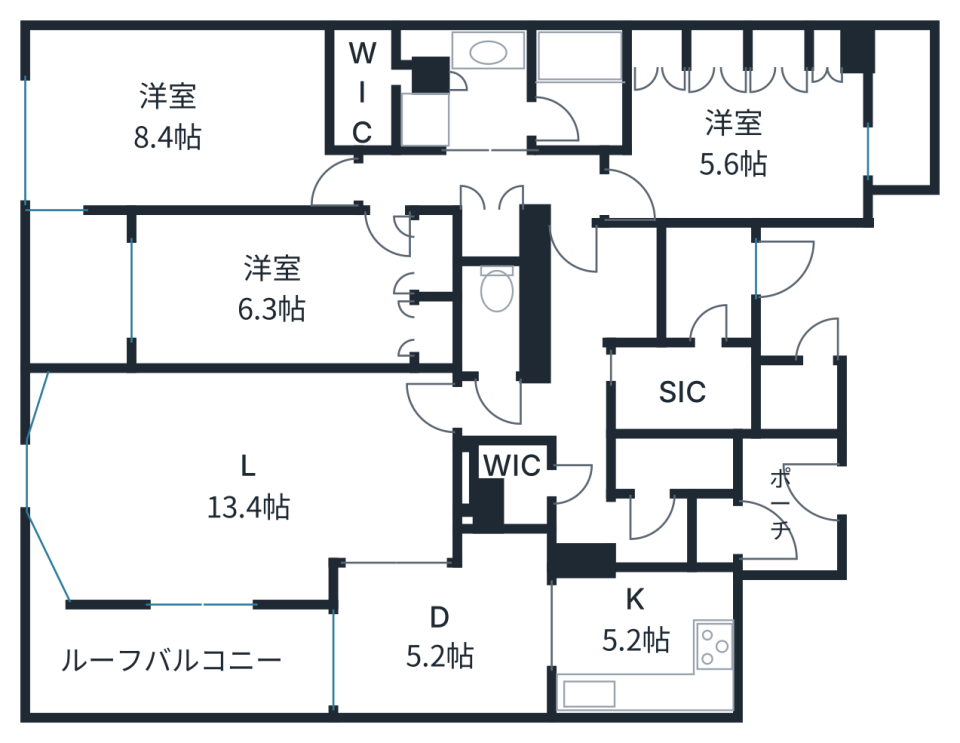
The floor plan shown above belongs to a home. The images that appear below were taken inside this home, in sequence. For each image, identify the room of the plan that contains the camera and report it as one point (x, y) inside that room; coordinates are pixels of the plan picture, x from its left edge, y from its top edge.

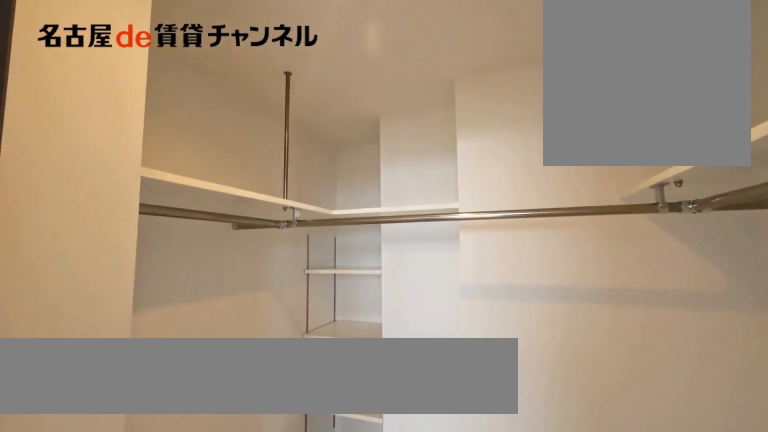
(375, 82)
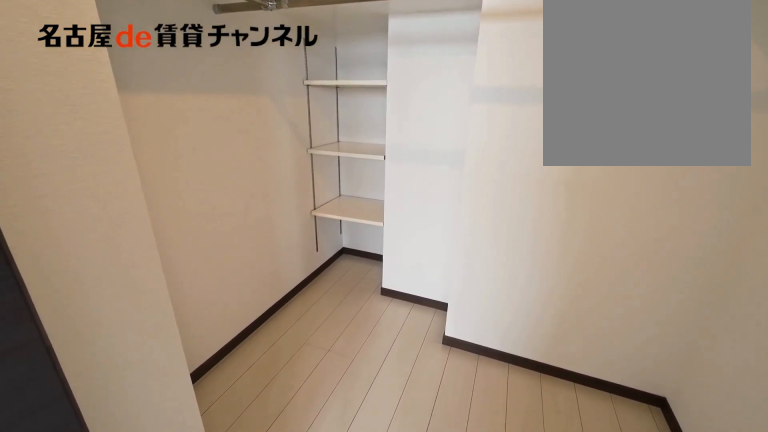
(375, 82)
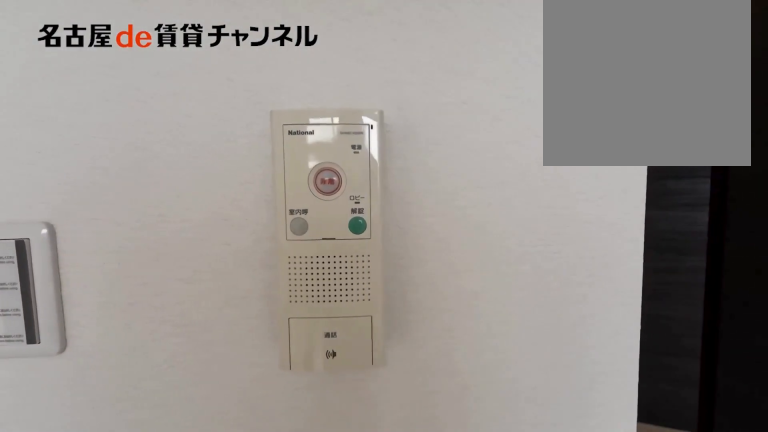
(187, 121)
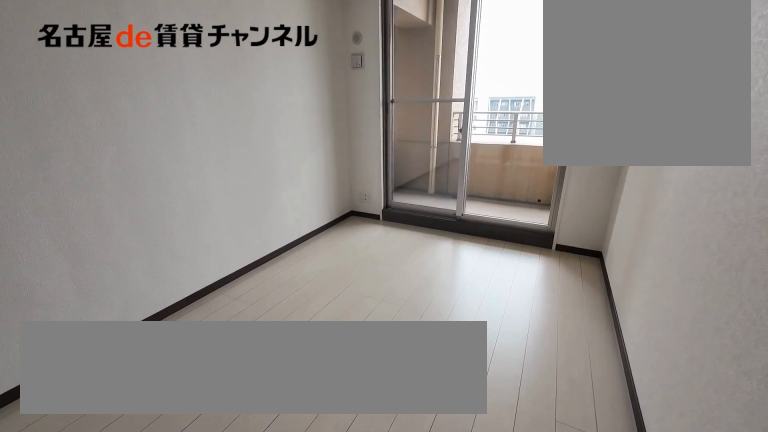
(292, 288)
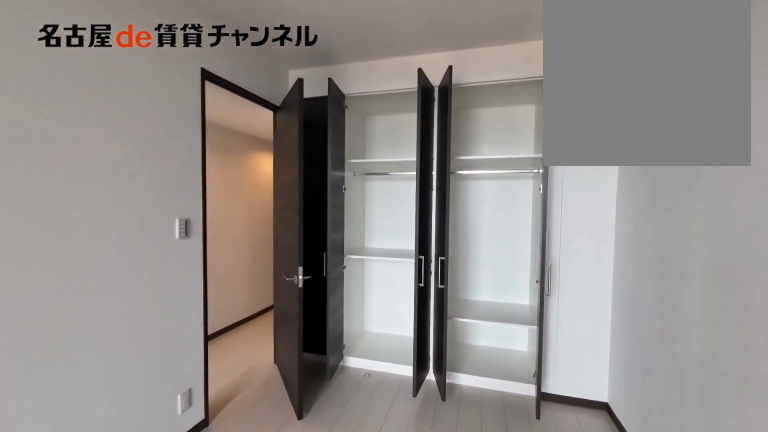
(292, 288)
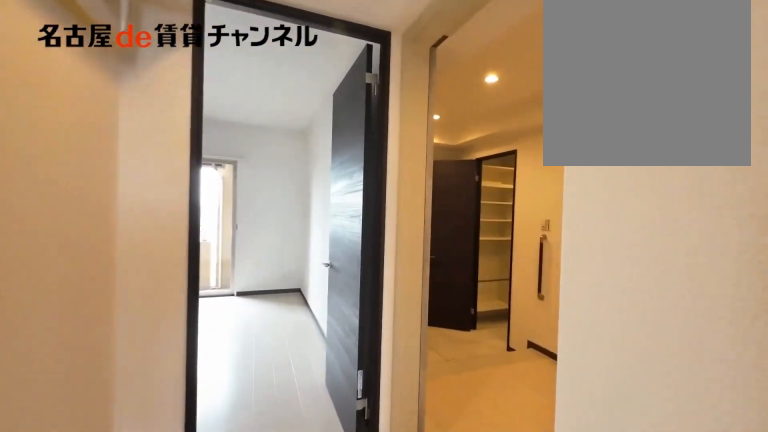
(486, 182)
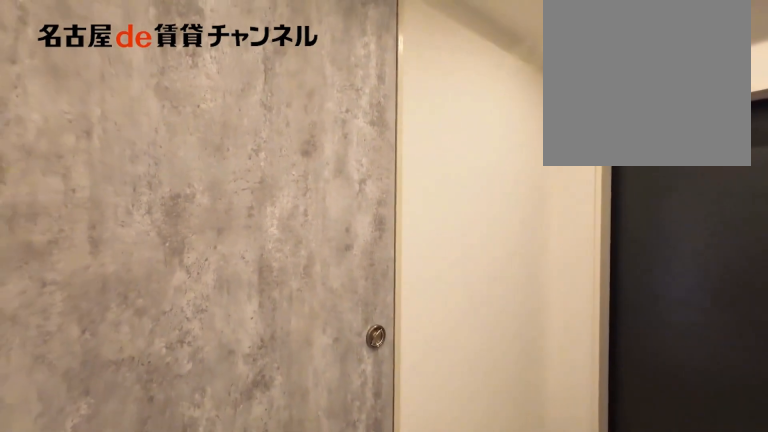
(649, 282)
